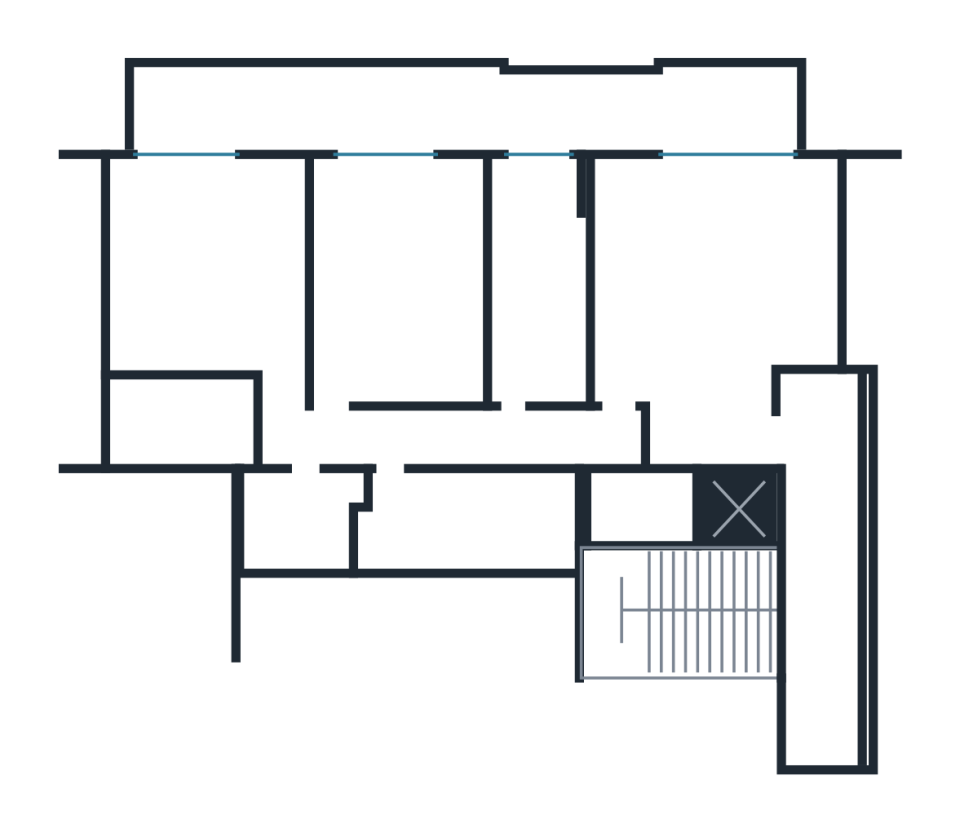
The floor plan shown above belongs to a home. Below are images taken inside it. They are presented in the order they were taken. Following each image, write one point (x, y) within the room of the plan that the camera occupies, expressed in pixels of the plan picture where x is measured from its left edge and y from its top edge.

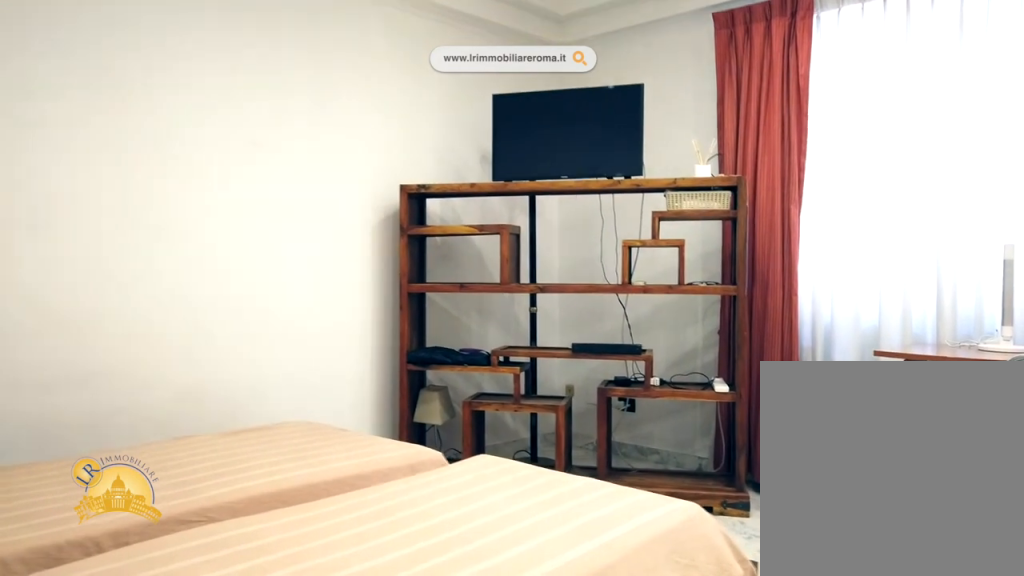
(715, 288)
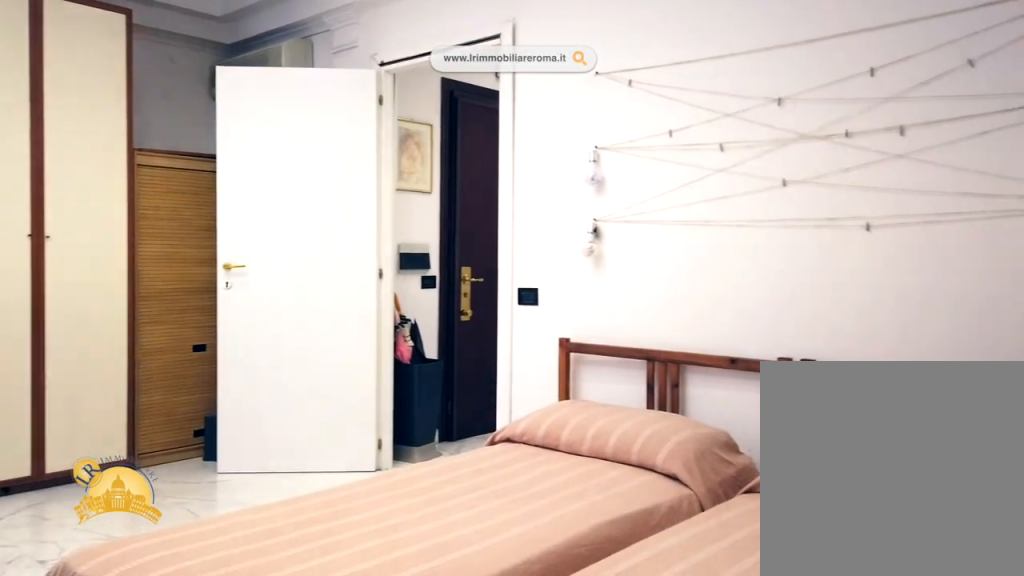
(715, 288)
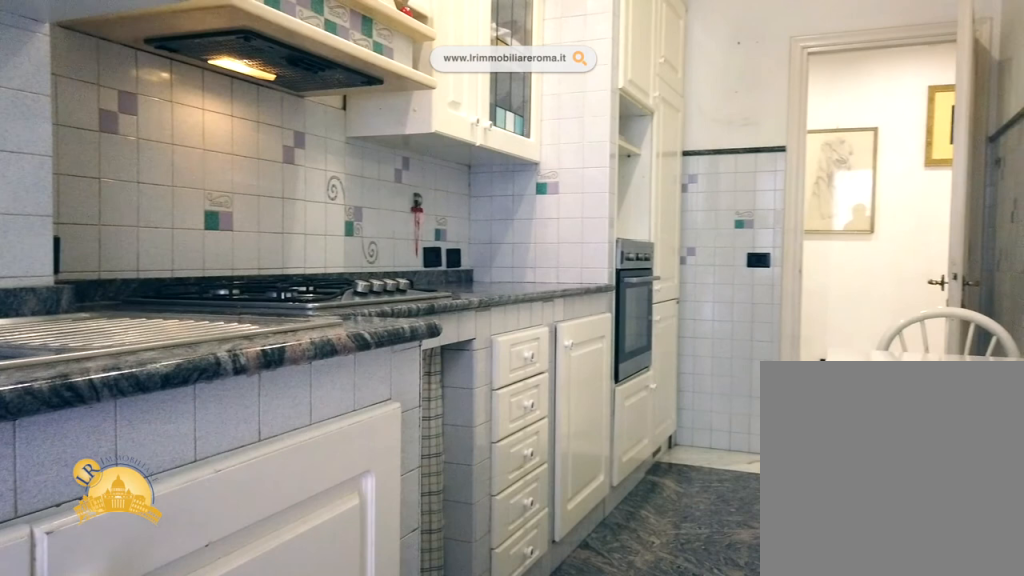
(539, 288)
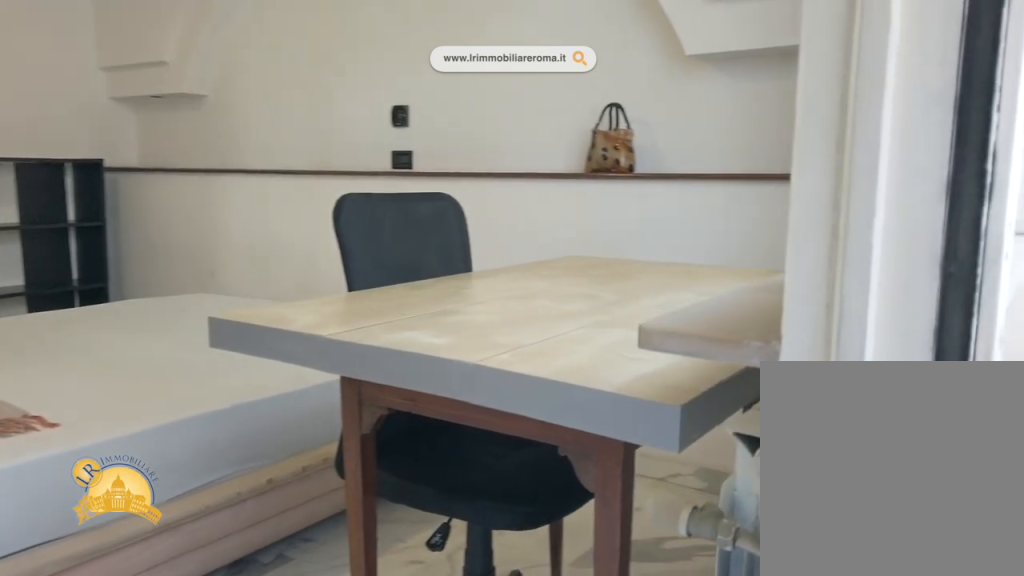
(207, 281)
